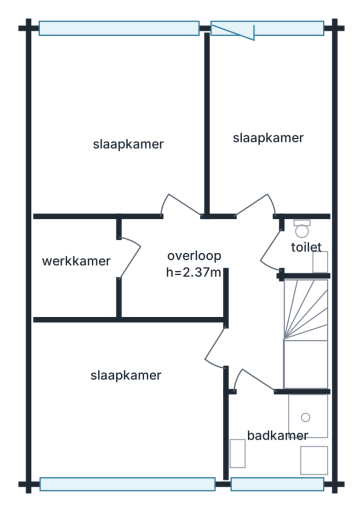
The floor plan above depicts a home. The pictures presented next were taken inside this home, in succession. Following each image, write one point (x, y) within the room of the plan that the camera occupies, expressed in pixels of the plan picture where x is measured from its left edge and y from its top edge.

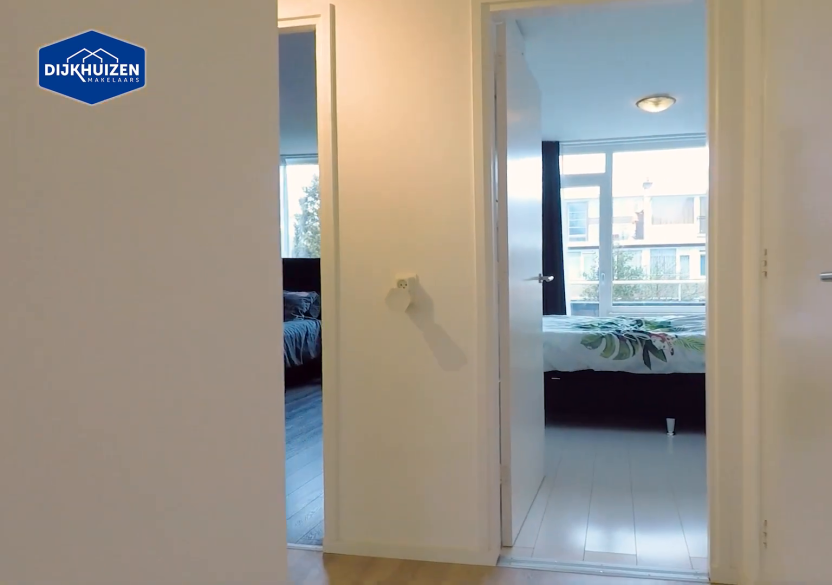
(255, 304)
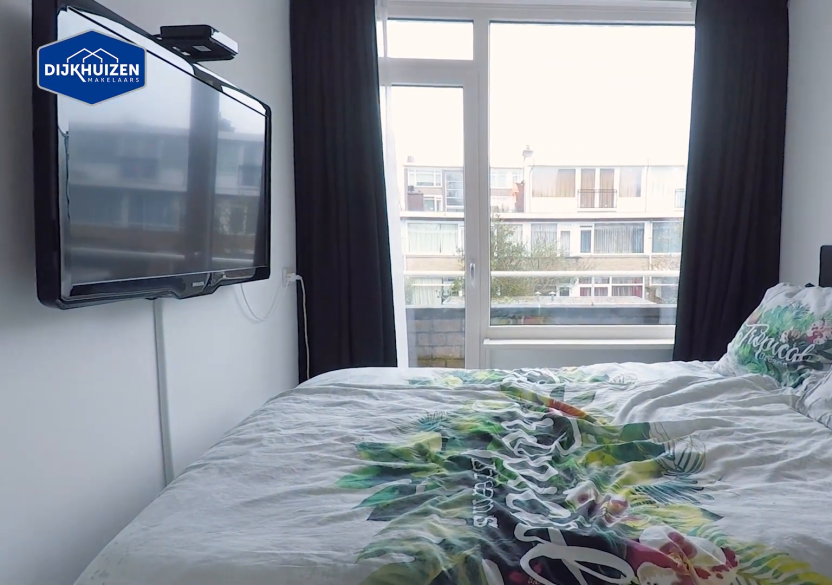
(267, 121)
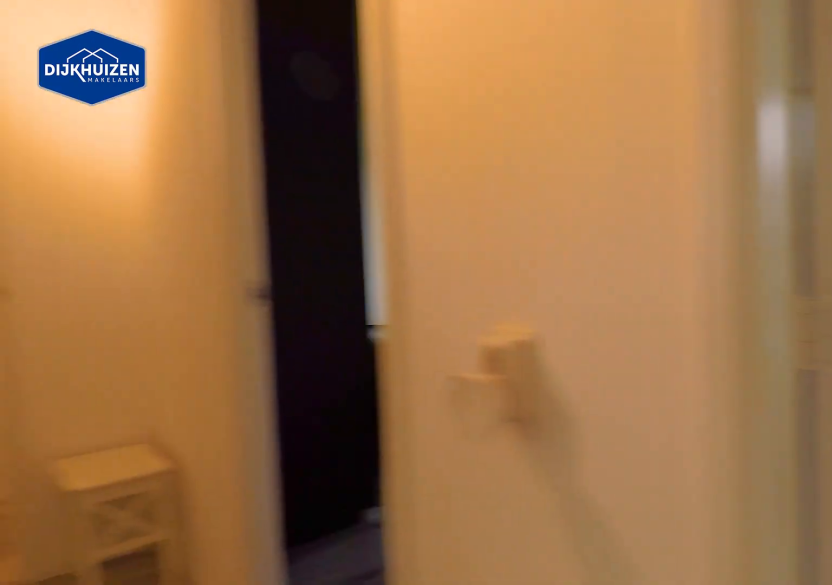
(255, 304)
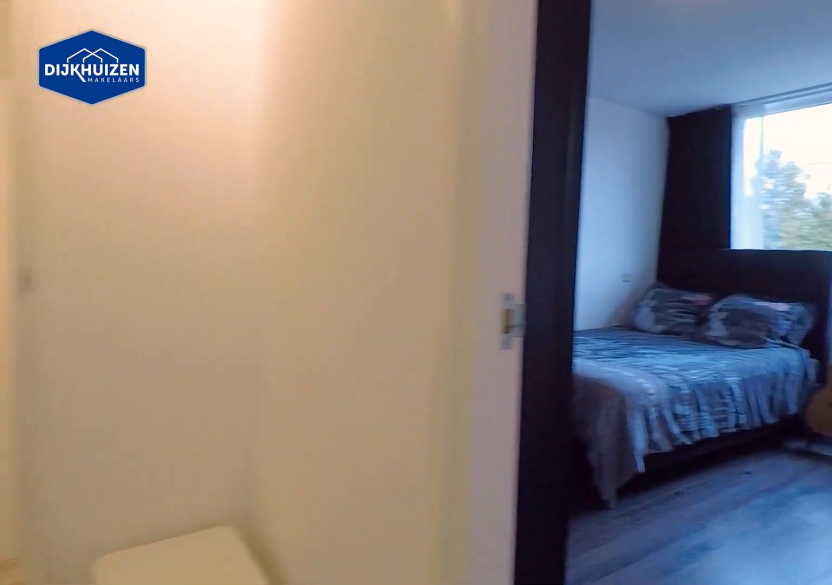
(255, 304)
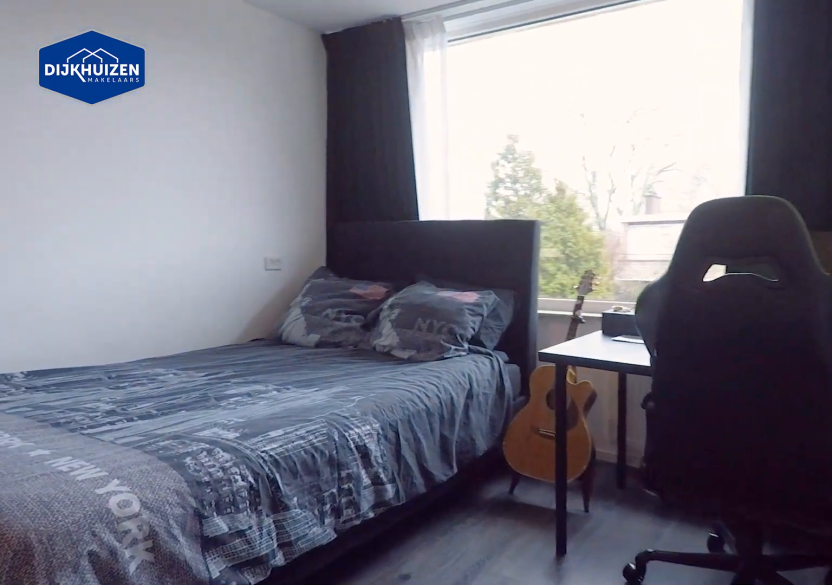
(123, 142)
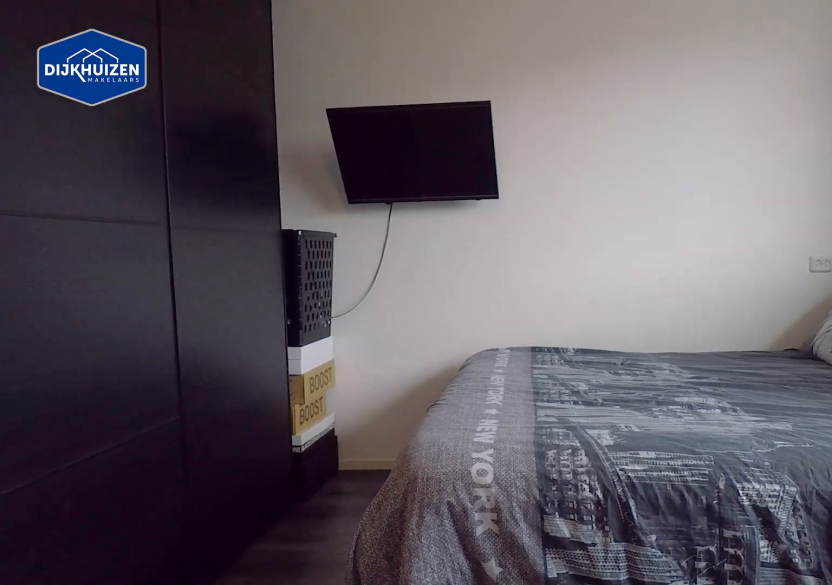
(123, 142)
